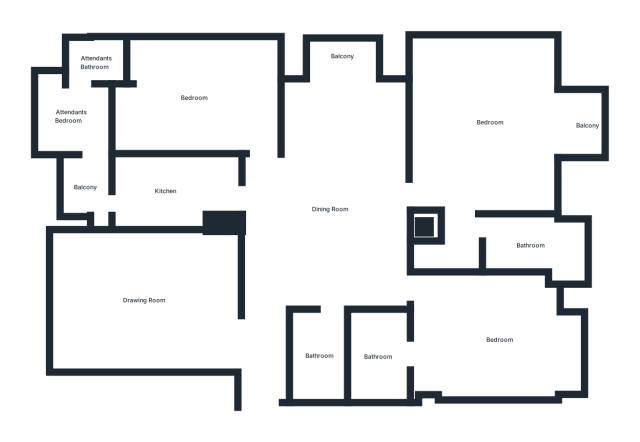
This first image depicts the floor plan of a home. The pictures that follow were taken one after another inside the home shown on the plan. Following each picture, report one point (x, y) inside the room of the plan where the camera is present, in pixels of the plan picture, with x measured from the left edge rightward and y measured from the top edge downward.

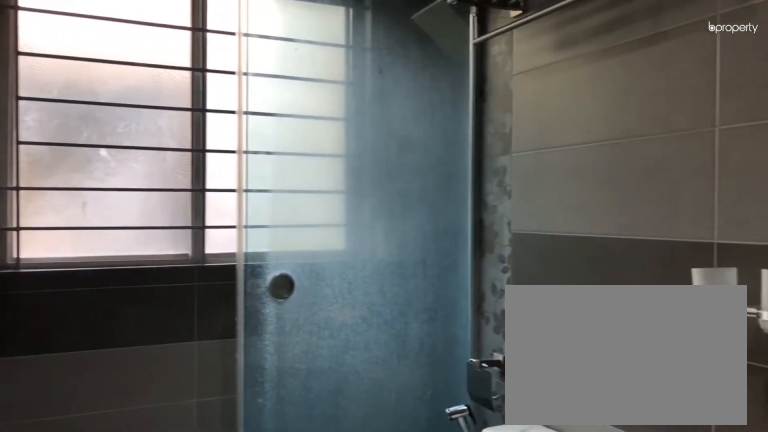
(537, 246)
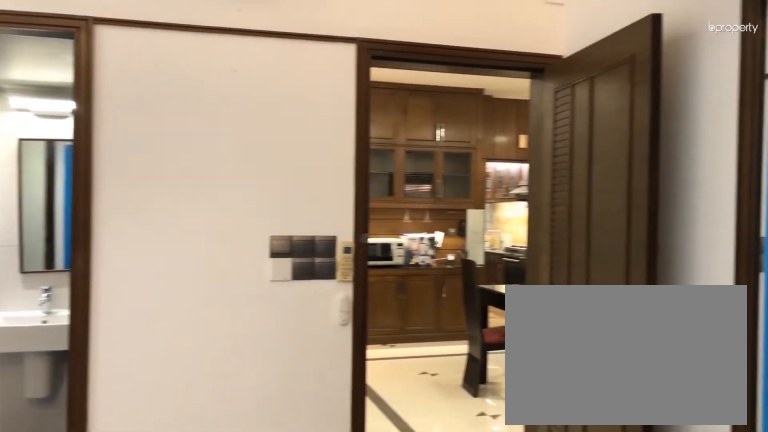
(499, 341)
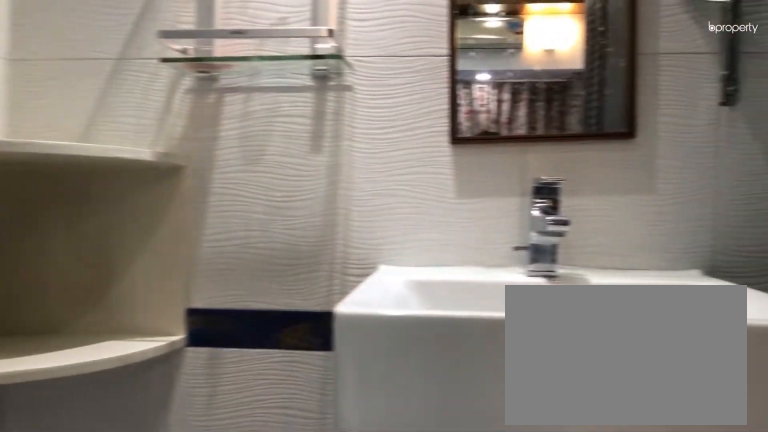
(376, 356)
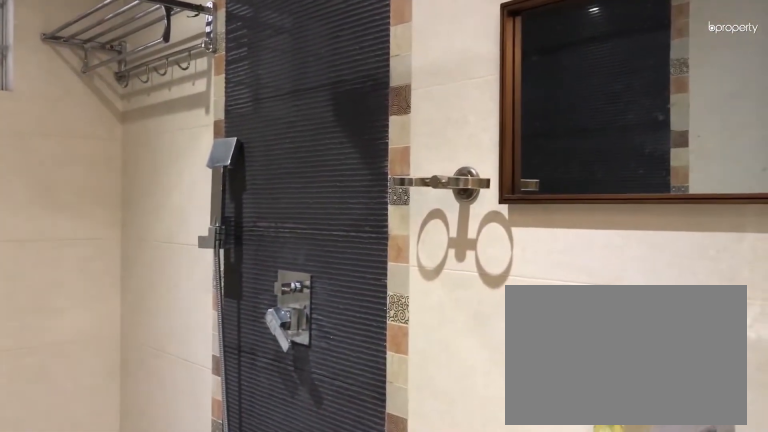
(318, 356)
